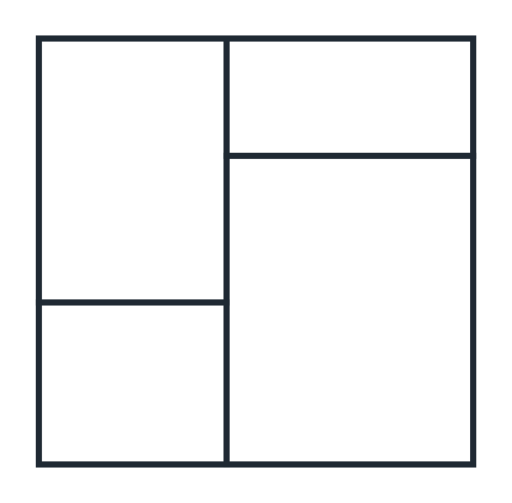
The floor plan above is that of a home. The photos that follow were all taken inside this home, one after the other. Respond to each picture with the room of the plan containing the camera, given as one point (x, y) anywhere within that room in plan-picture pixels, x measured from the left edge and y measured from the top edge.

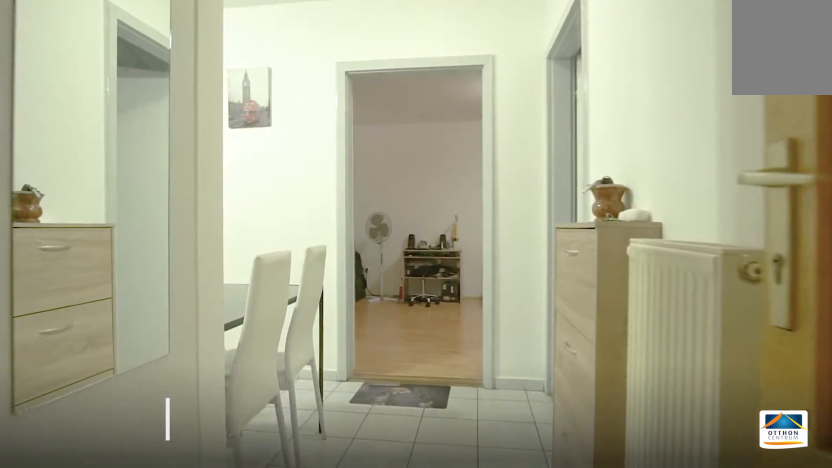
(384, 218)
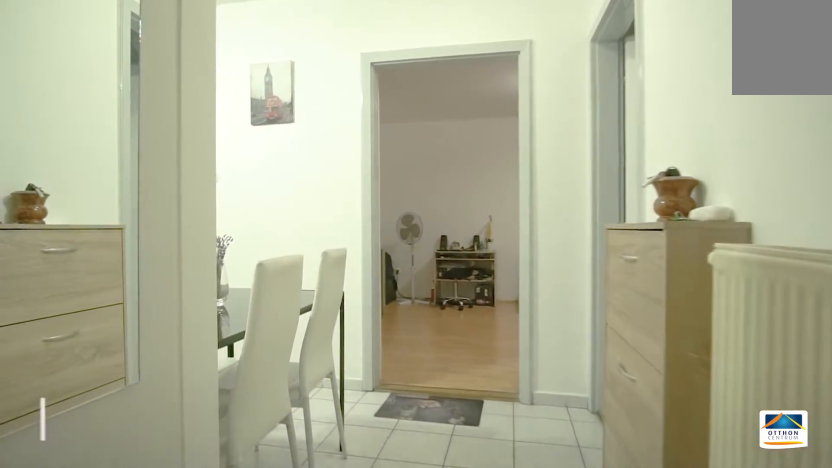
(384, 216)
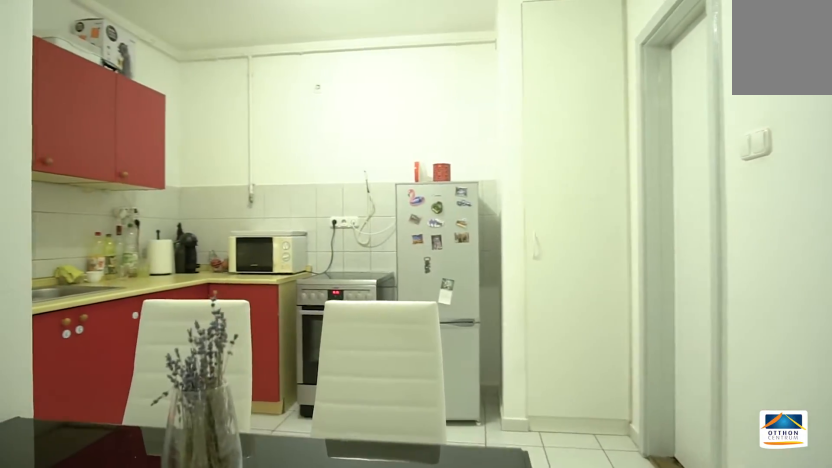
(345, 300)
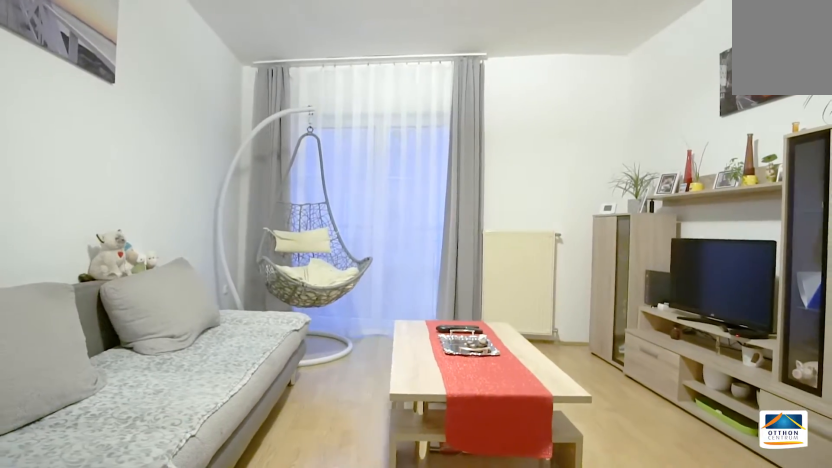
(150, 179)
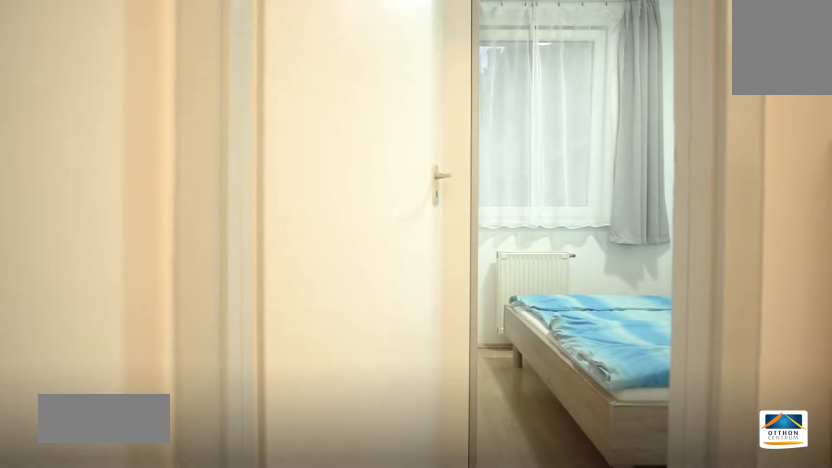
(351, 99)
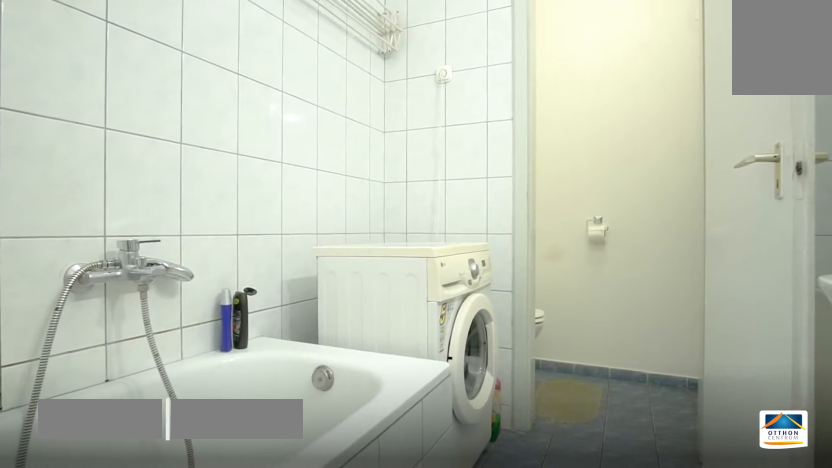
(134, 380)
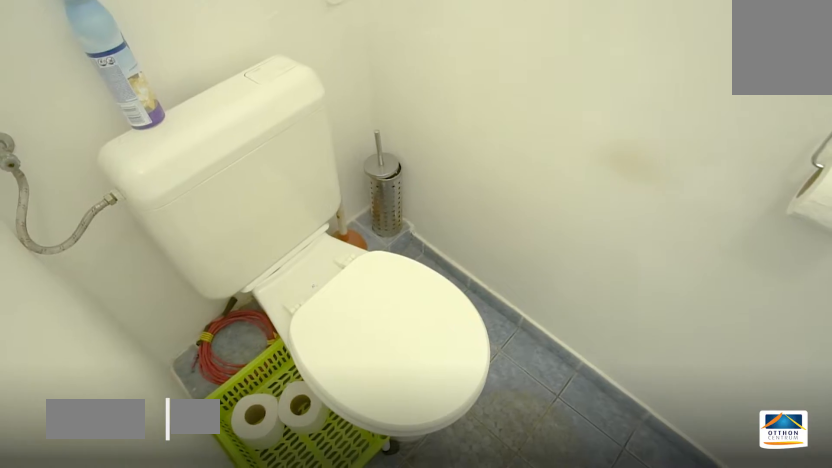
(136, 381)
